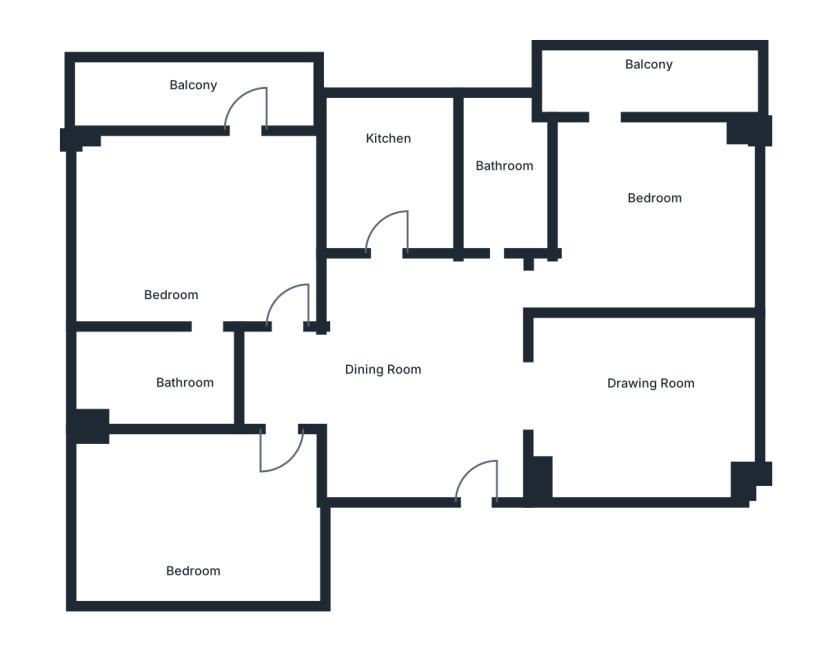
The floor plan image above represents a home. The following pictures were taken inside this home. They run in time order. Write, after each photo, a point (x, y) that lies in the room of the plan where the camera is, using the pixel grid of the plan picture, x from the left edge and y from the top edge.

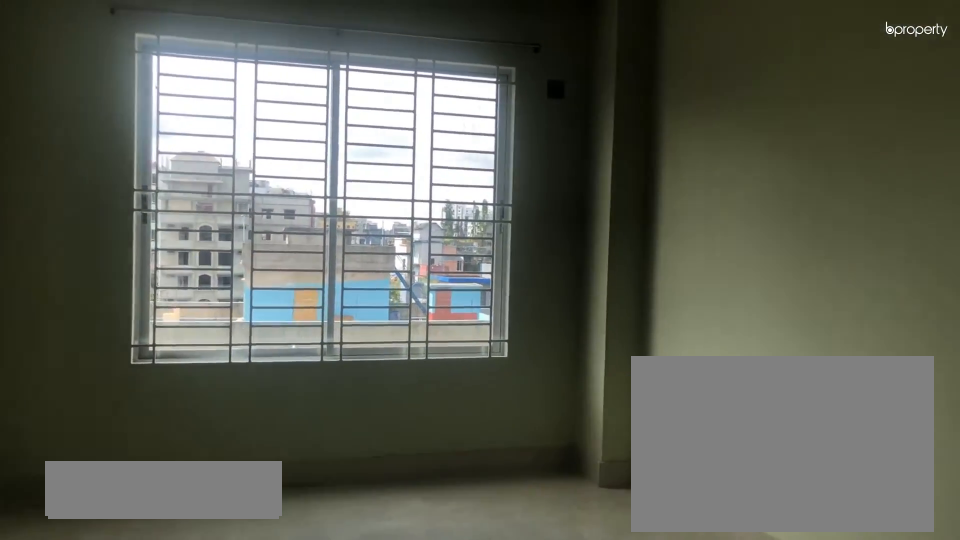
(654, 413)
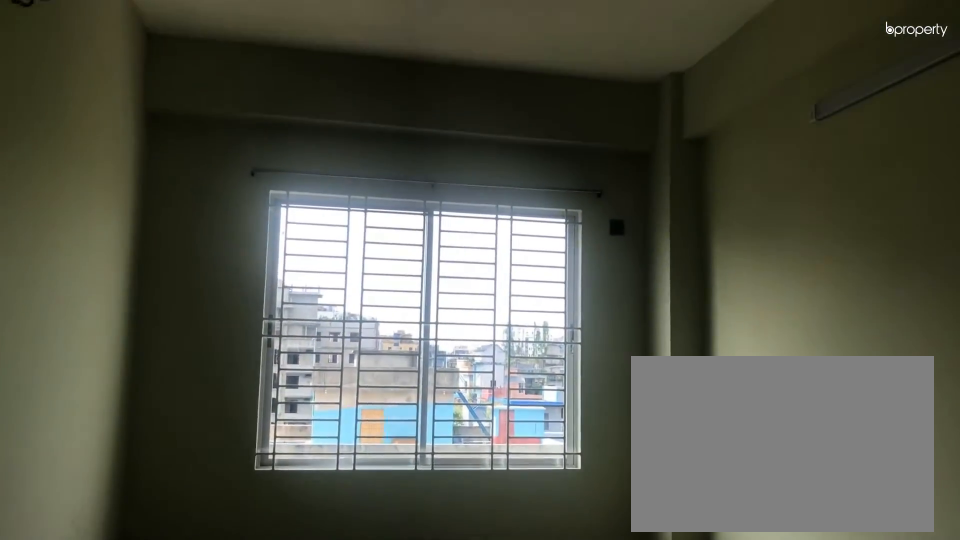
(654, 413)
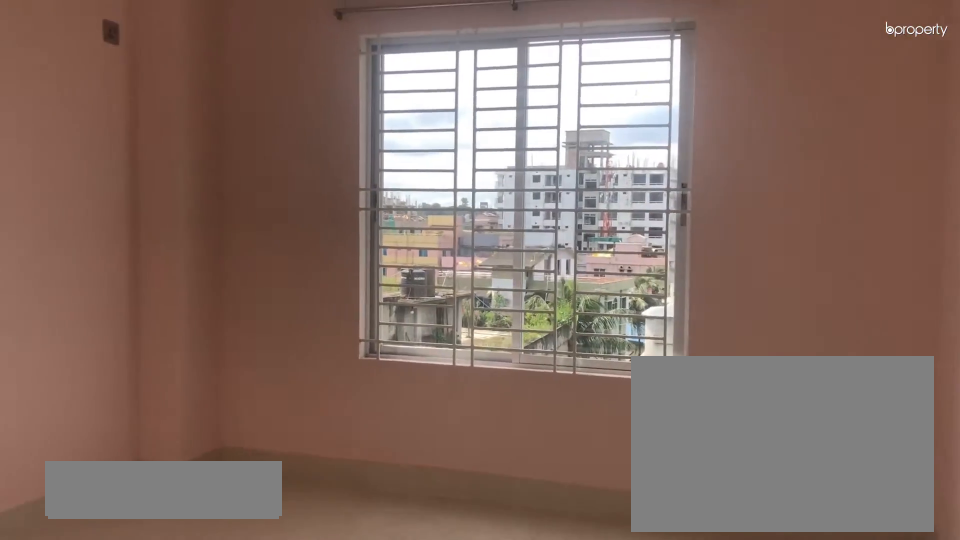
(654, 208)
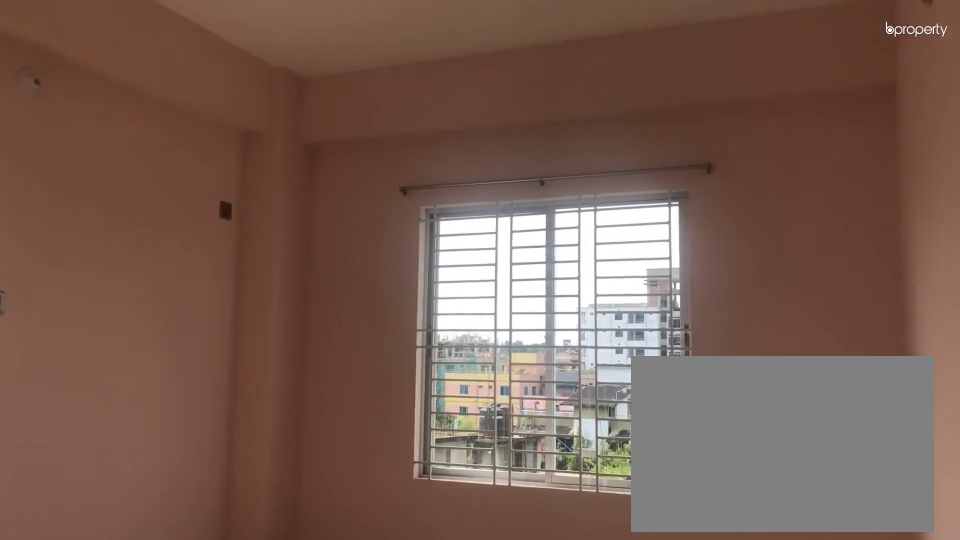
(655, 208)
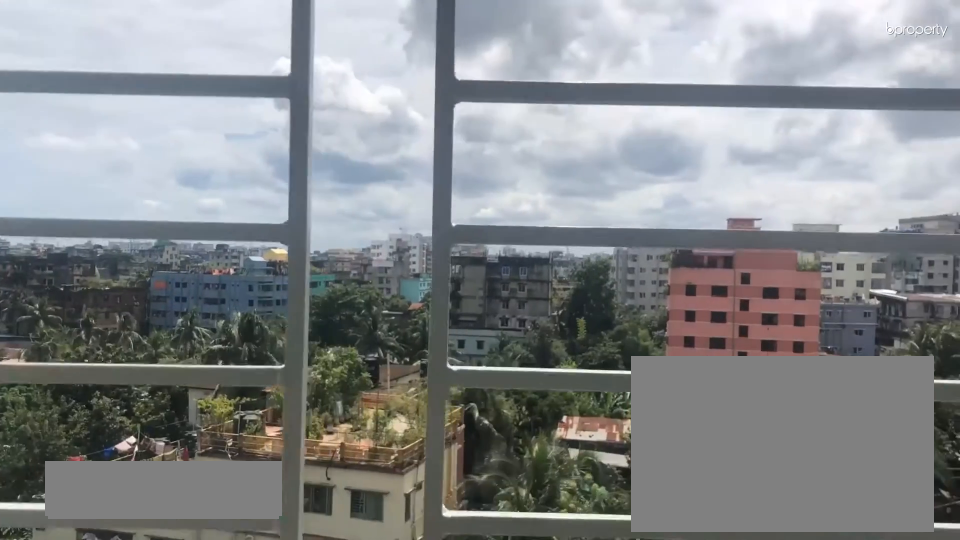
(658, 72)
